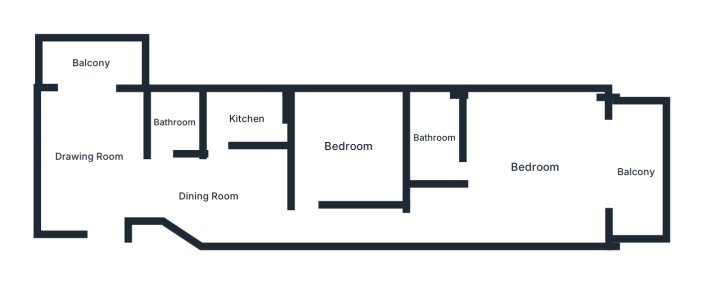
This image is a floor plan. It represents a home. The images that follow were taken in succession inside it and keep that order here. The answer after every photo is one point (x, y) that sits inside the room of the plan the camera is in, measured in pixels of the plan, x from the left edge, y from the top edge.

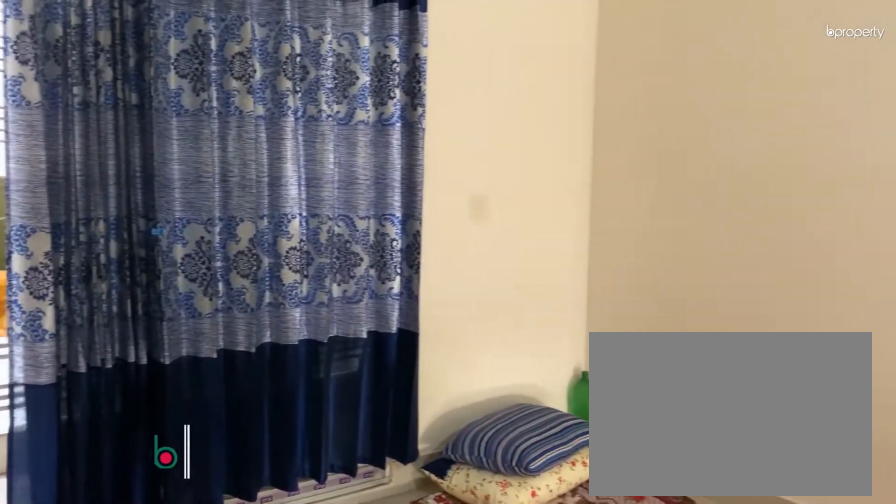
(87, 157)
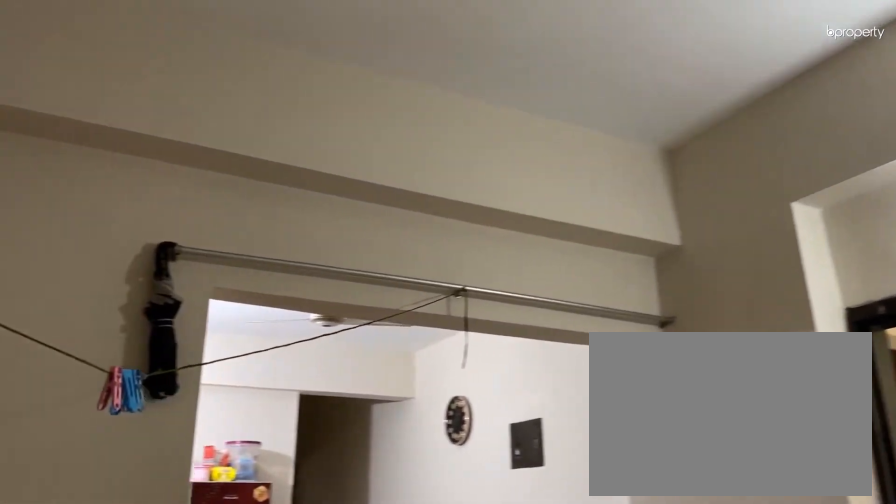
(87, 157)
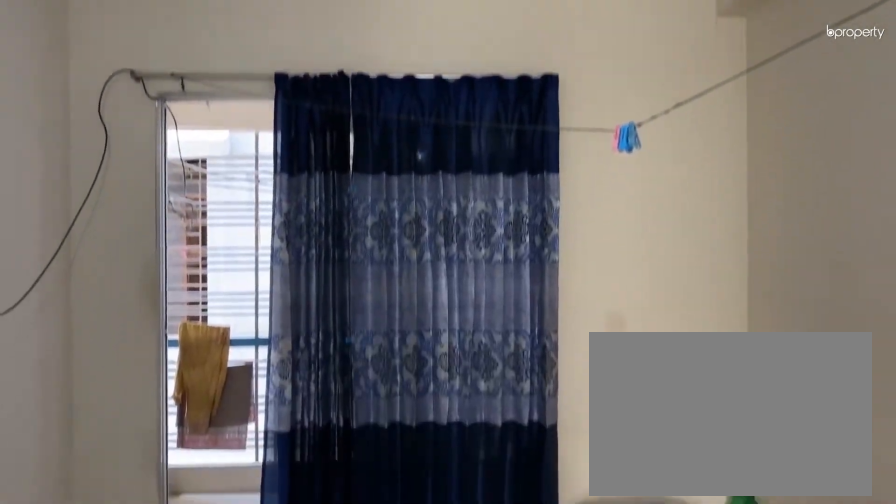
(87, 157)
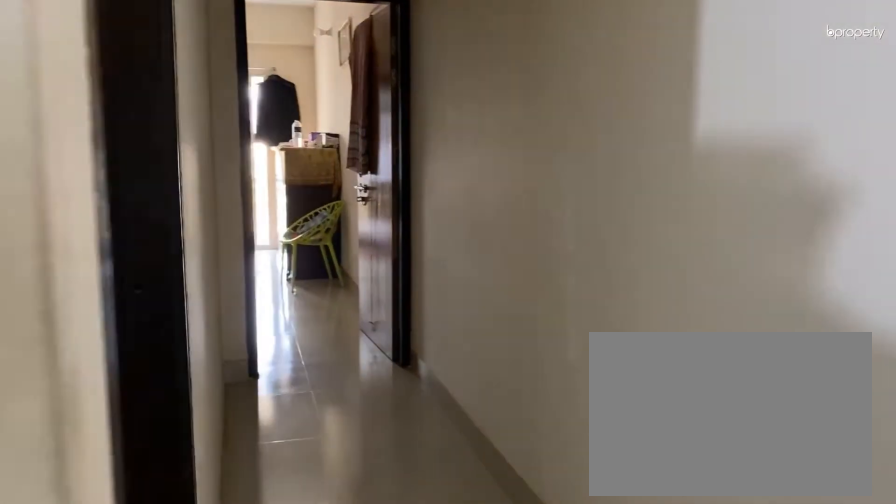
(208, 194)
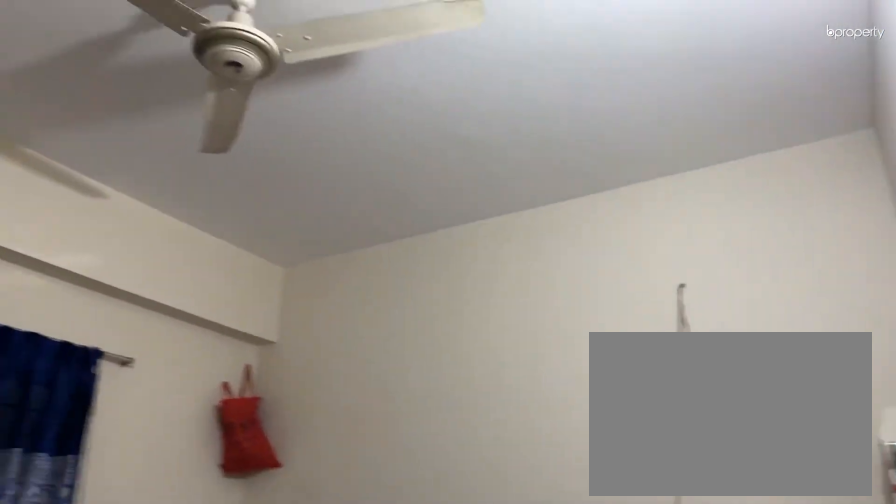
(347, 146)
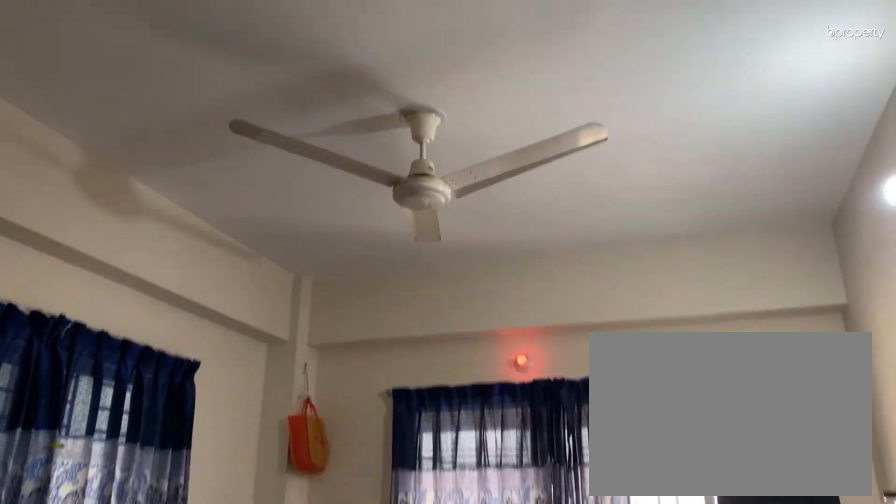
(535, 165)
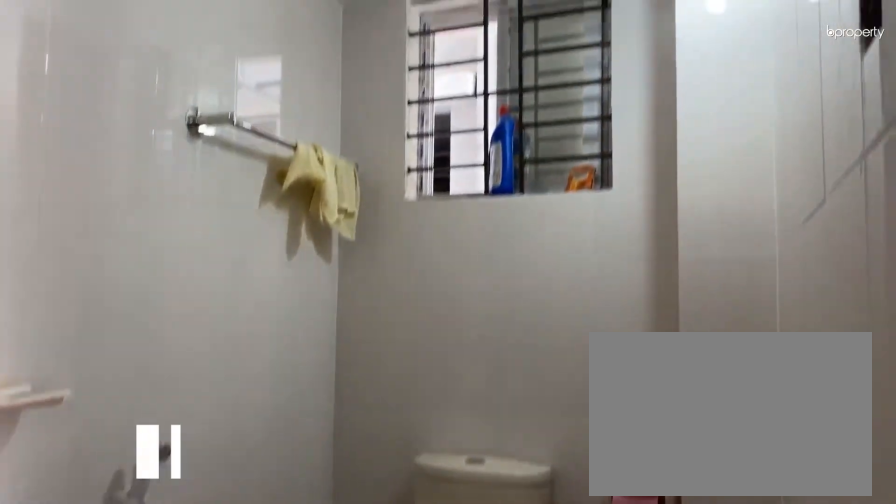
(433, 138)
